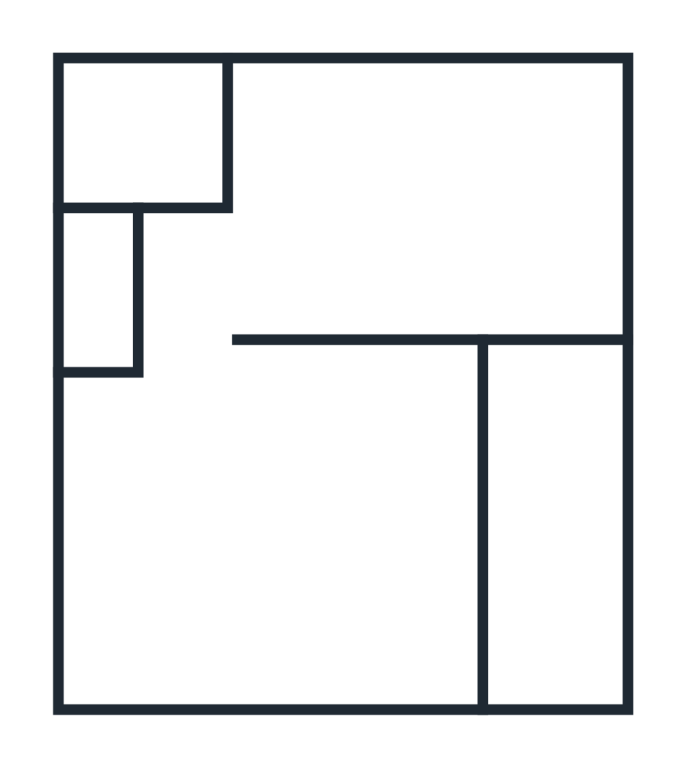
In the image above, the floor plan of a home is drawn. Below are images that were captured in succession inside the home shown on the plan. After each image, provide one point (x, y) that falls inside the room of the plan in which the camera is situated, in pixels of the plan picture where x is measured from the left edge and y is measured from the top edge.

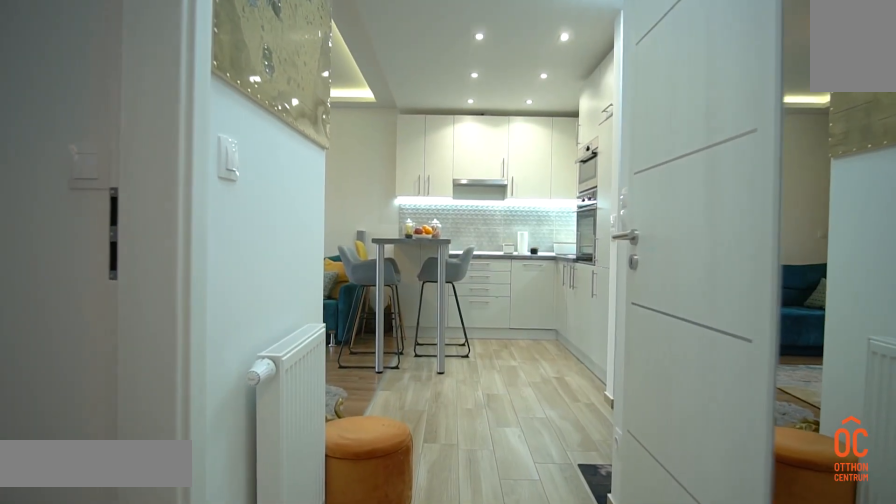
(256, 562)
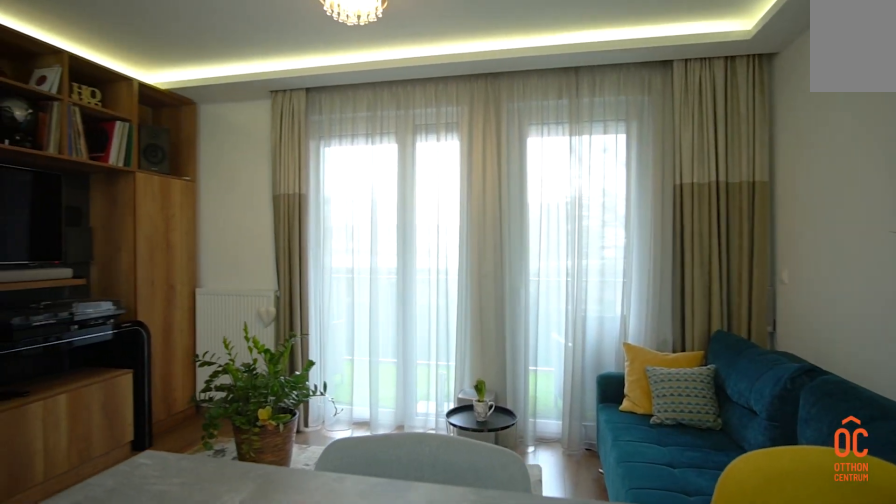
(256, 560)
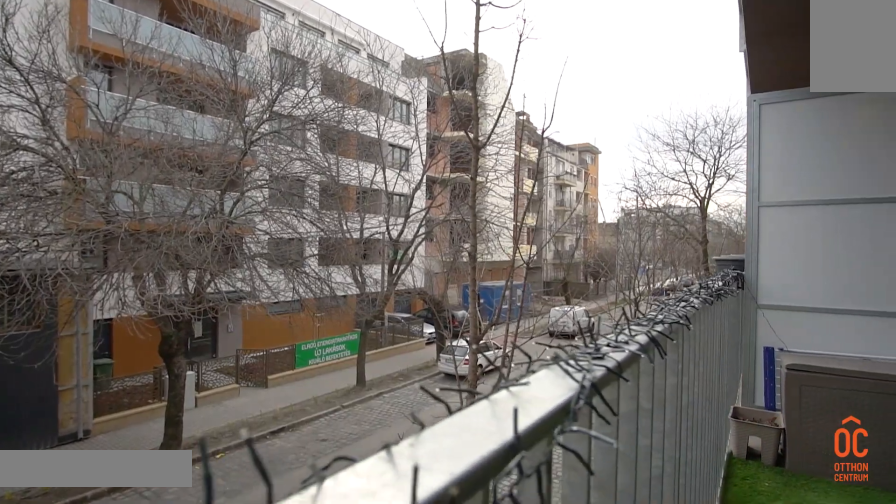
(560, 517)
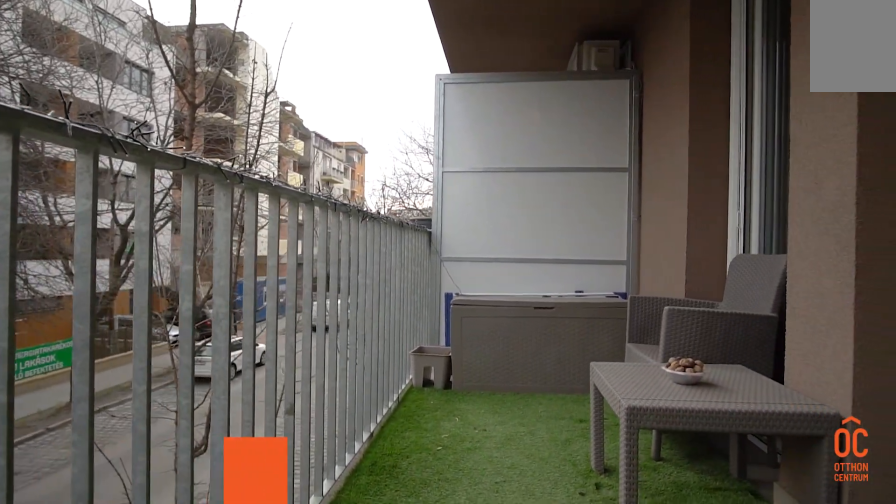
(560, 517)
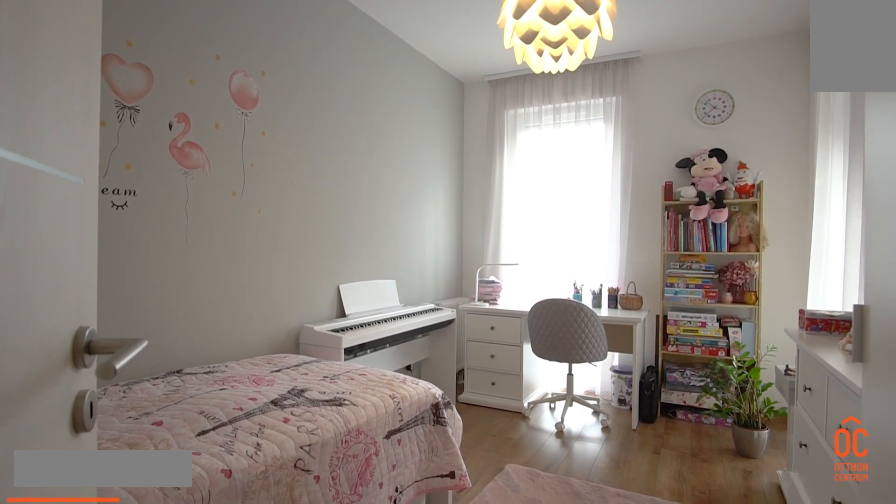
(440, 202)
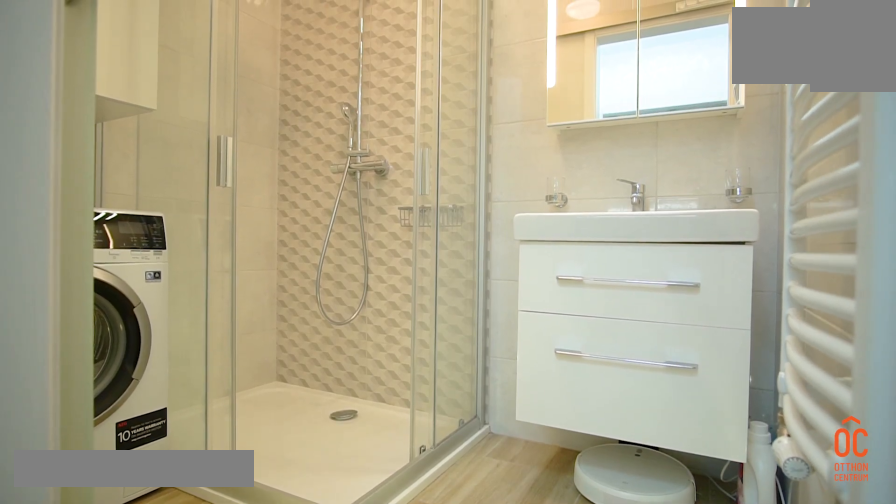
(135, 139)
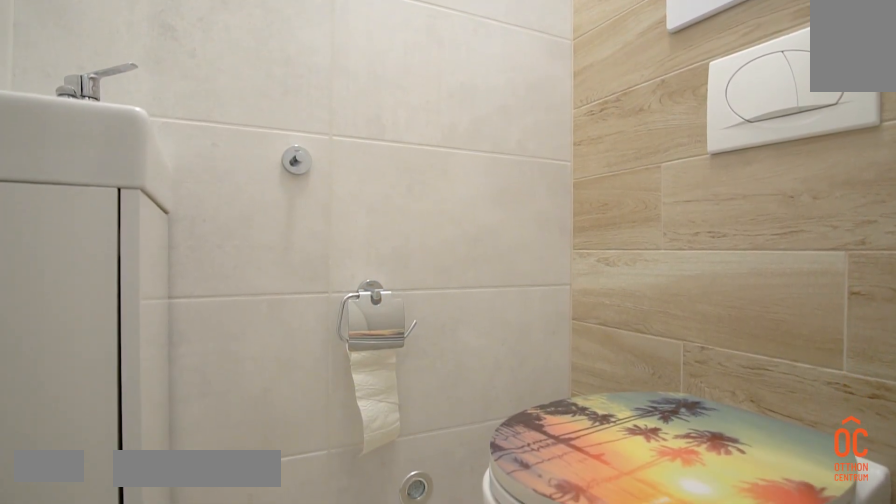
(115, 294)
